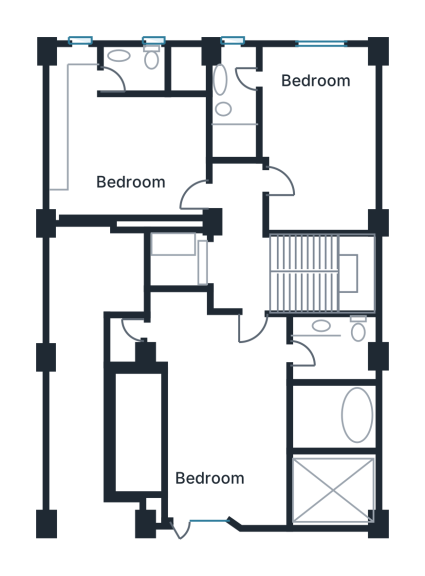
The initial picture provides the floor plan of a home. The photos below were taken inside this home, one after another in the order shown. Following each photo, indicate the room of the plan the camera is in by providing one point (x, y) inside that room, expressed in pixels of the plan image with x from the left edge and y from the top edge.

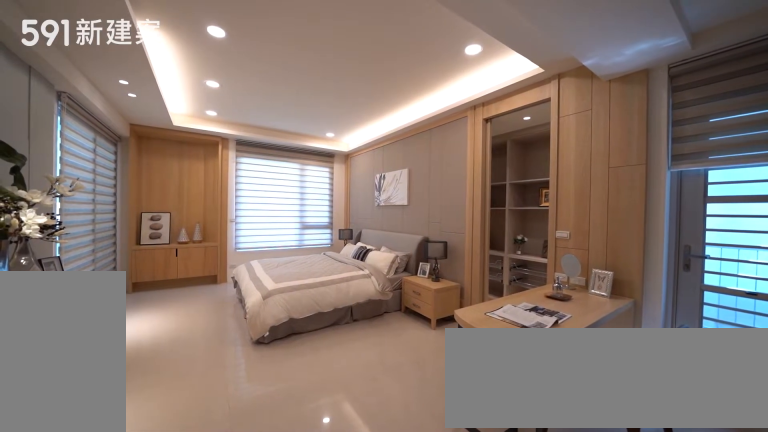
(204, 426)
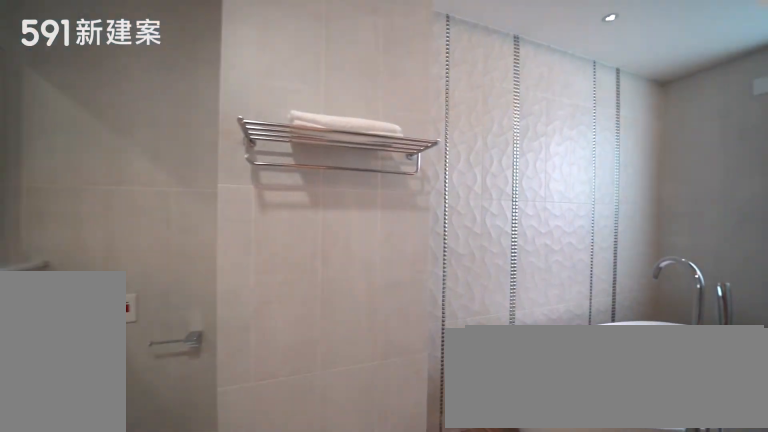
(335, 386)
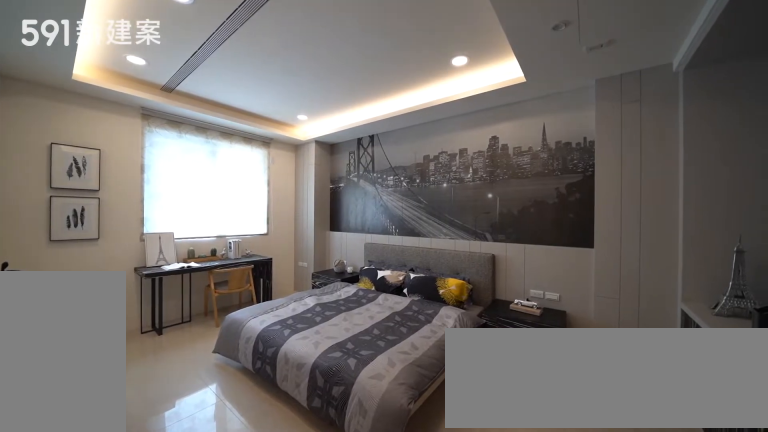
(321, 136)
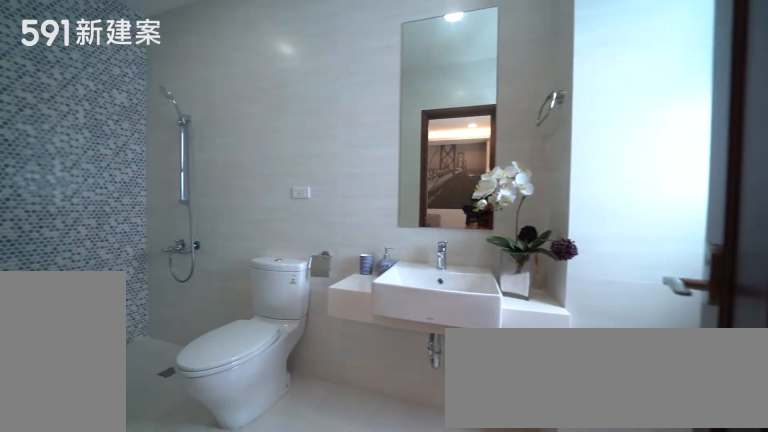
(239, 109)
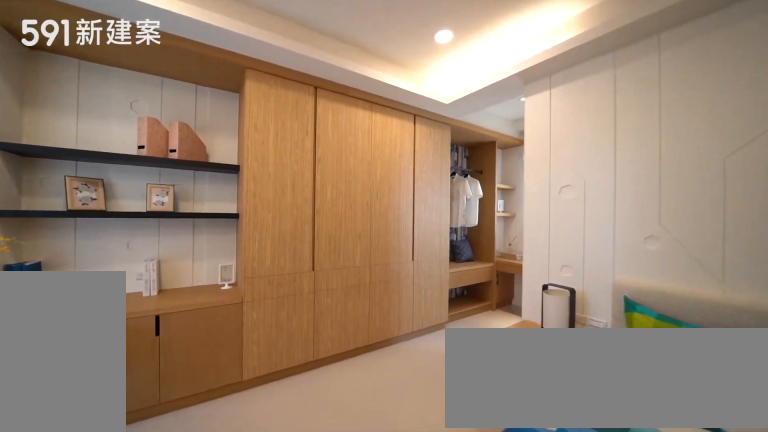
(114, 147)
